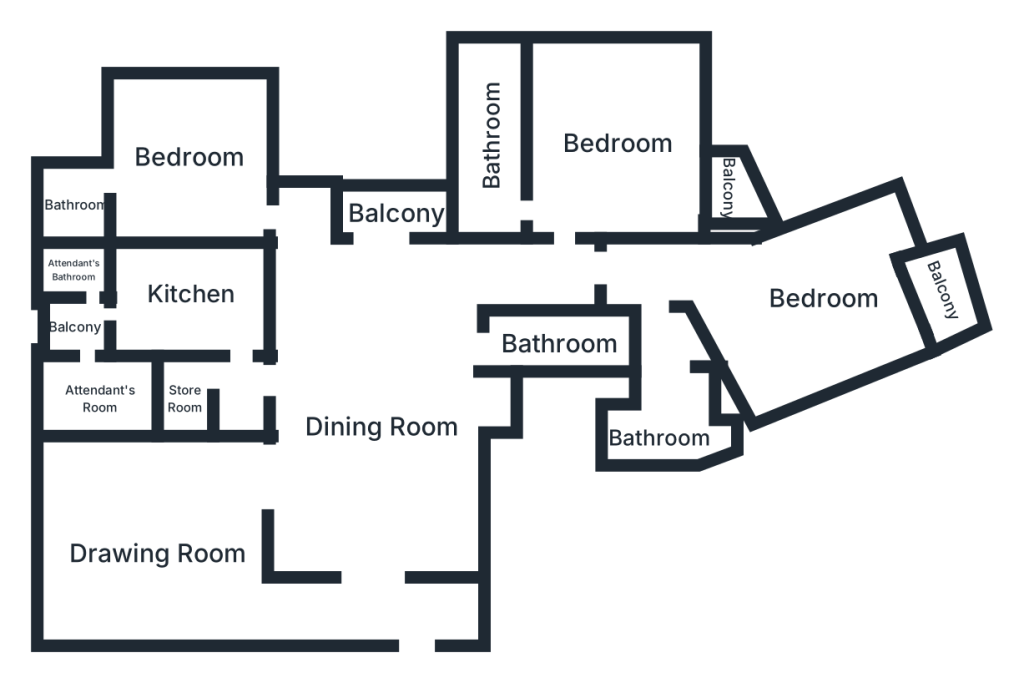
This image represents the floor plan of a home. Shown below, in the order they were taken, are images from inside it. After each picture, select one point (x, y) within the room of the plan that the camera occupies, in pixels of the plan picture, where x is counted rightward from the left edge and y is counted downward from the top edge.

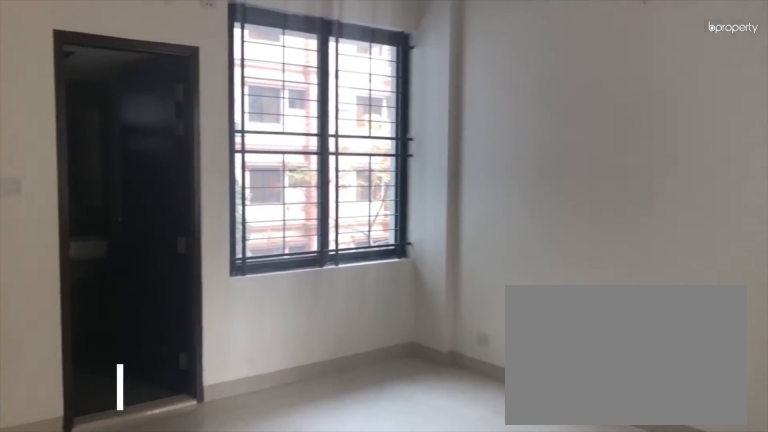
(187, 160)
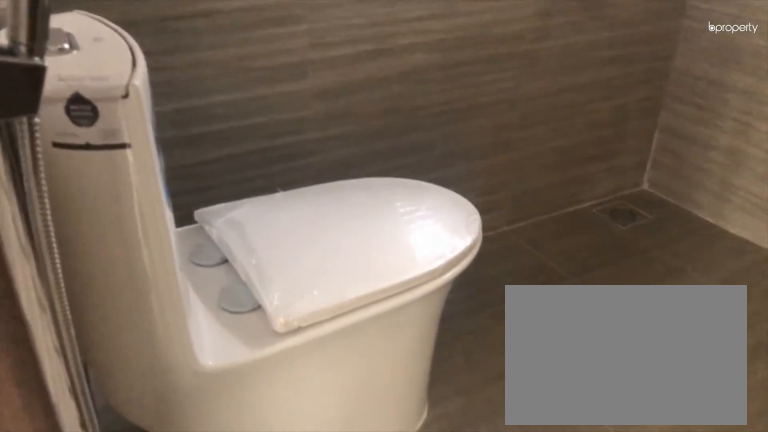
(82, 205)
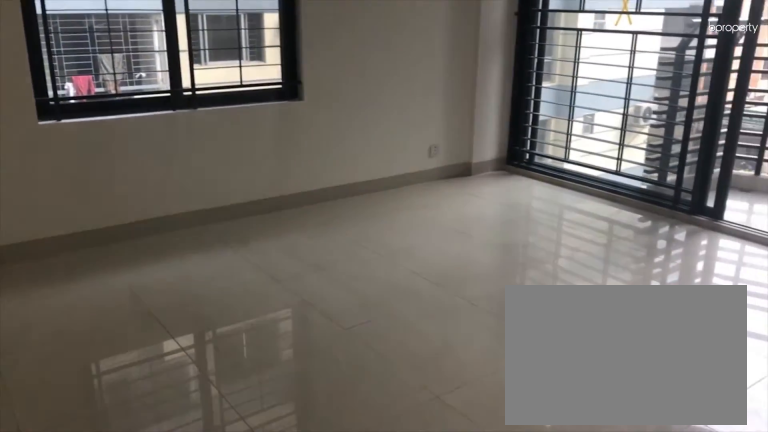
(618, 148)
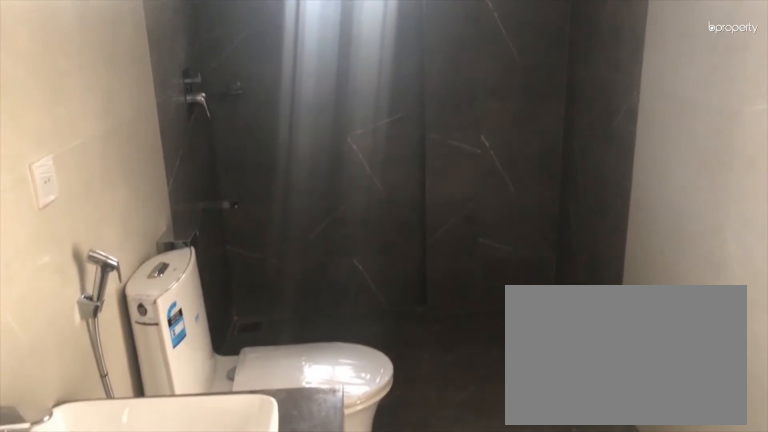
(493, 132)
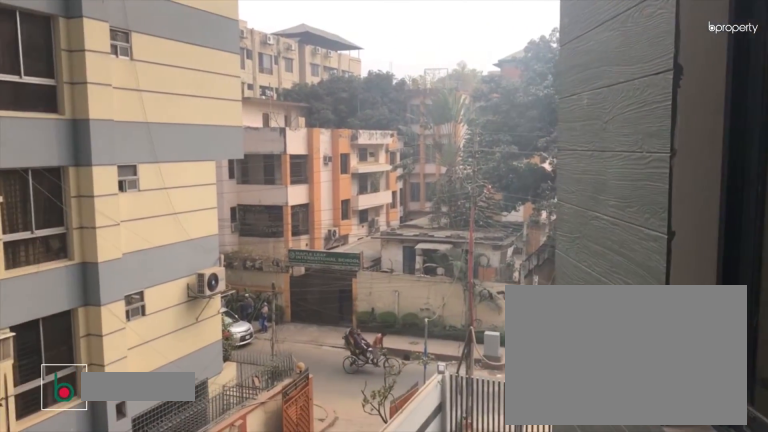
(727, 183)
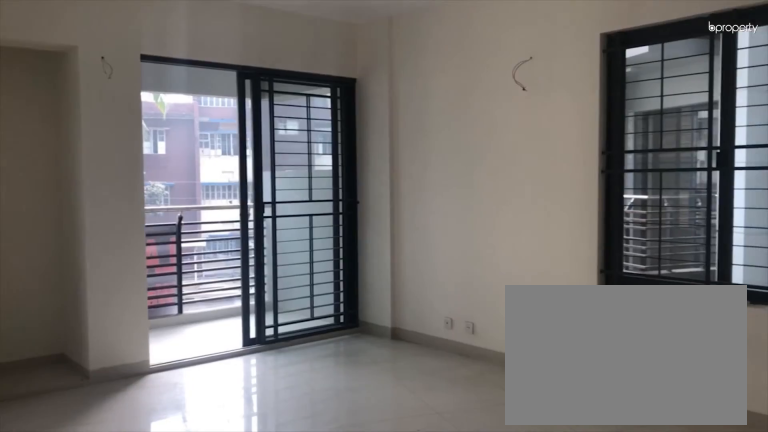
(822, 298)
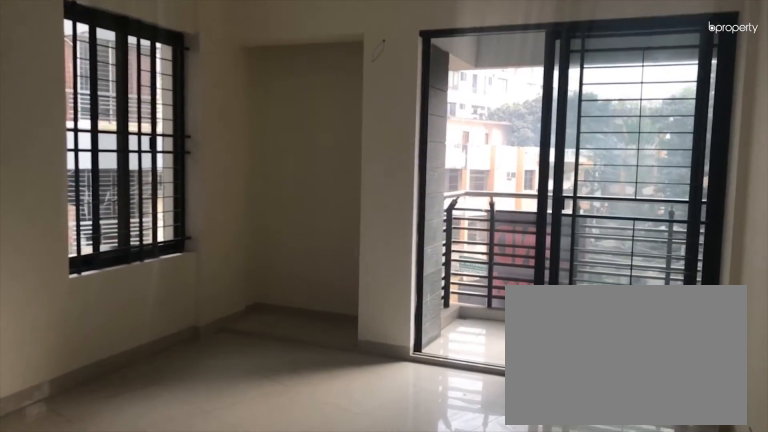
(822, 298)
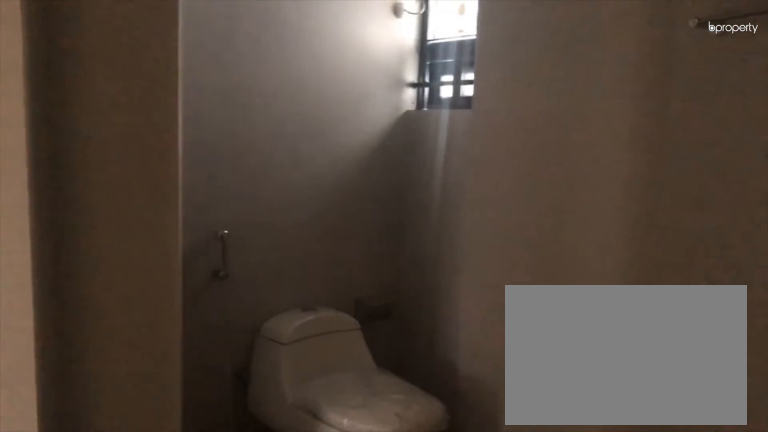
(672, 421)
